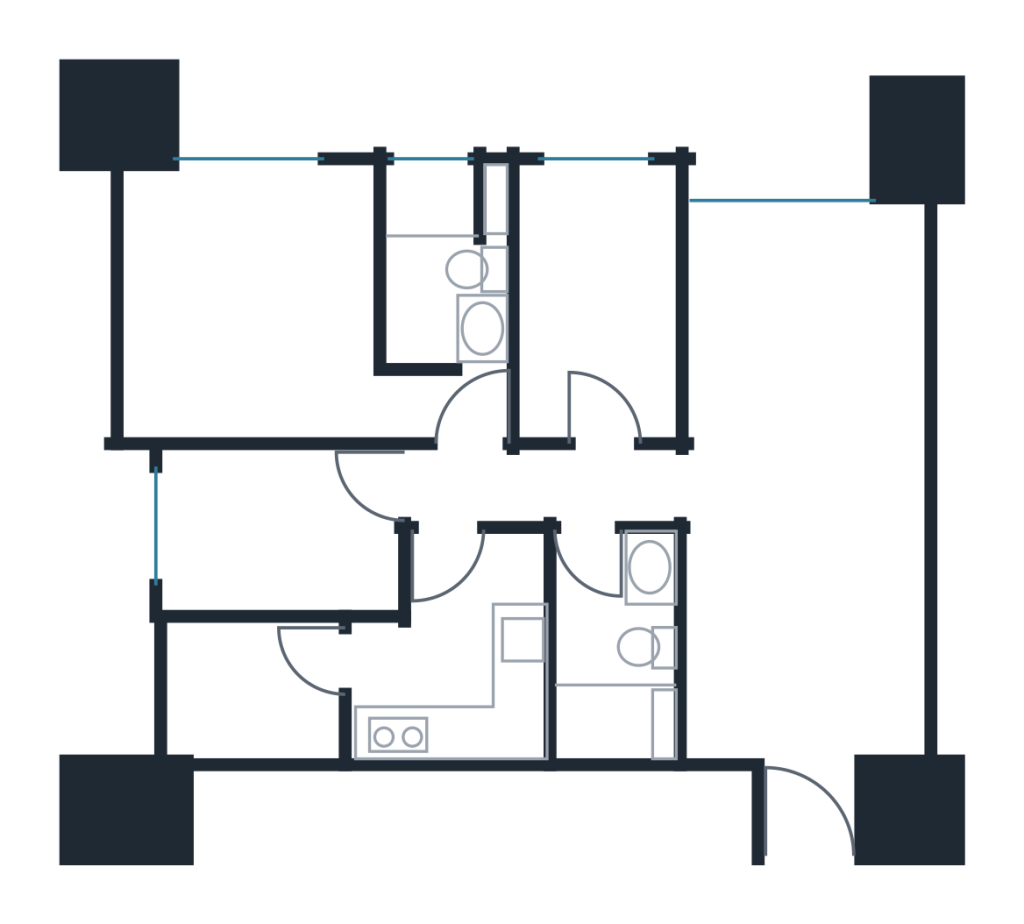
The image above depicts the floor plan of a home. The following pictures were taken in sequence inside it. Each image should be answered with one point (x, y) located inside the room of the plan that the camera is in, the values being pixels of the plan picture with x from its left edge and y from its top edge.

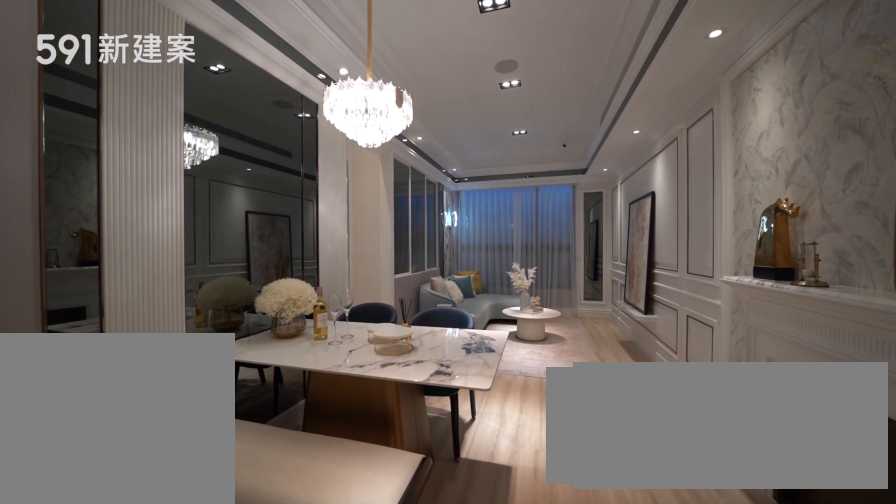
(804, 639)
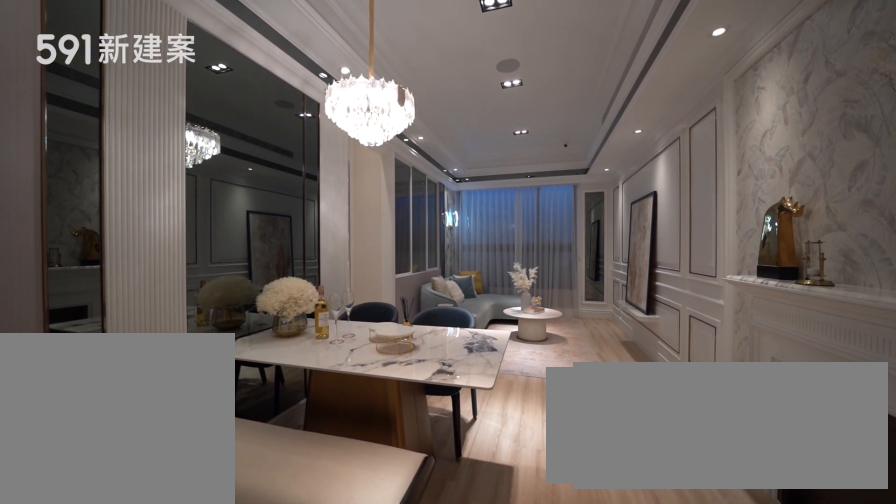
(804, 639)
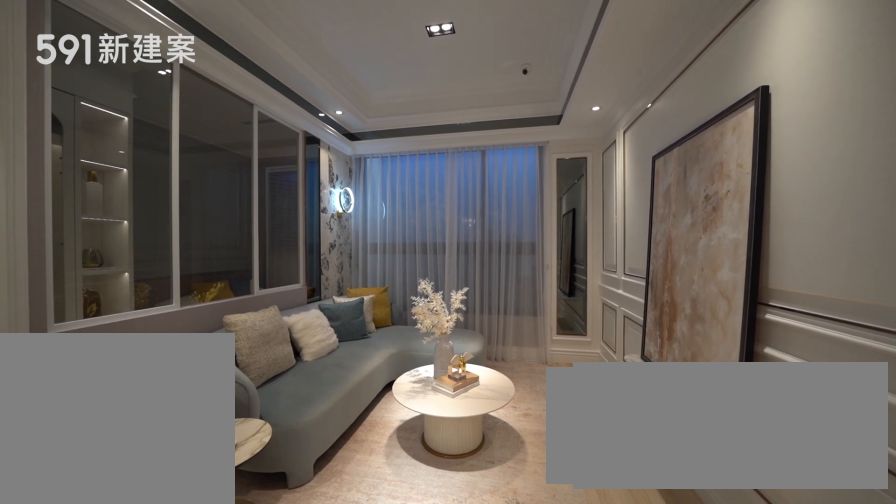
(804, 331)
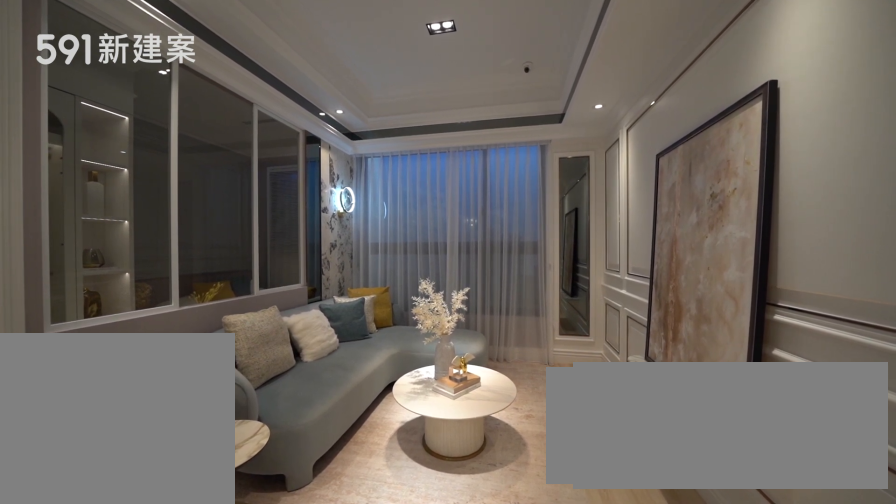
(804, 331)
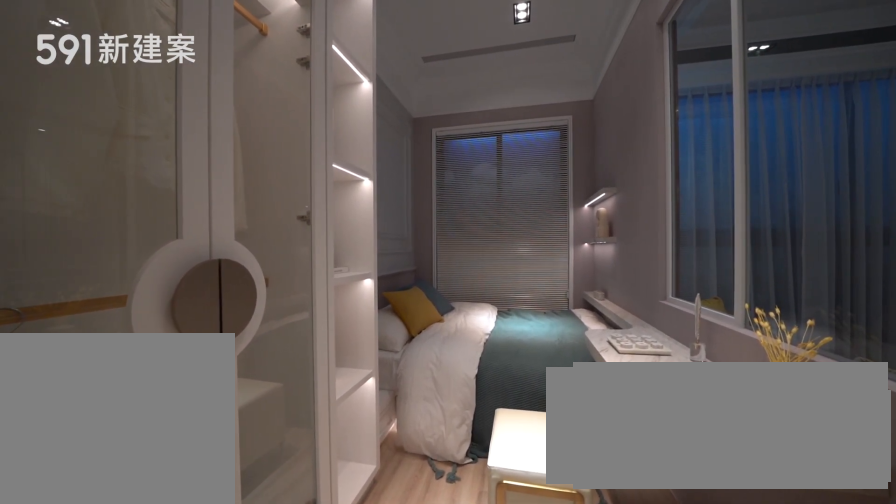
(595, 298)
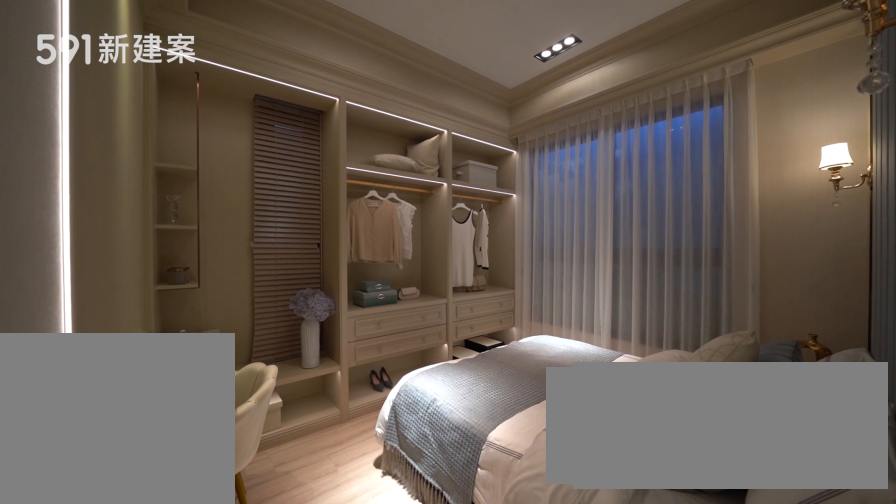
(271, 311)
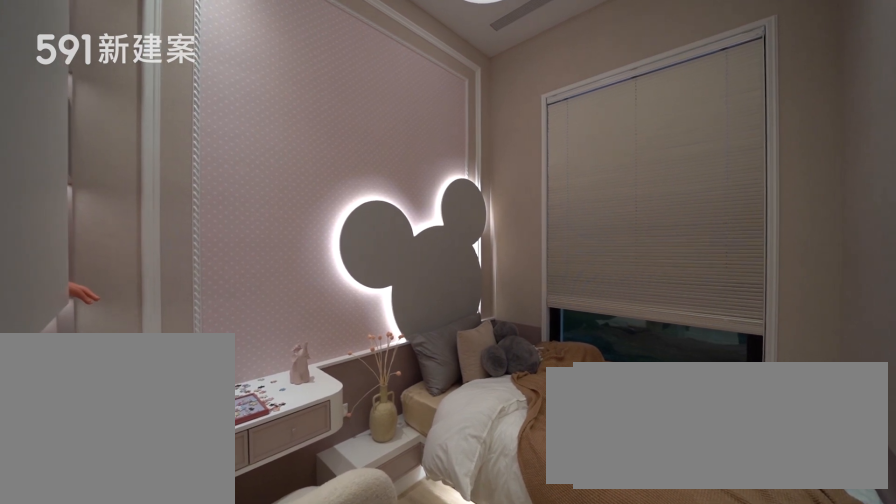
(279, 535)
